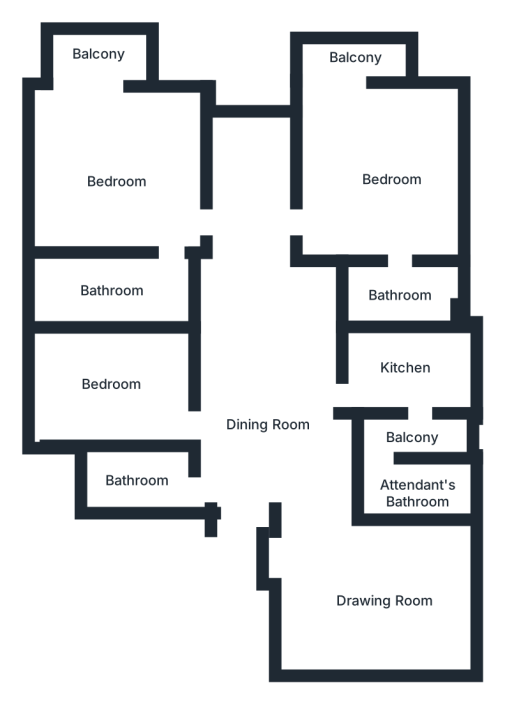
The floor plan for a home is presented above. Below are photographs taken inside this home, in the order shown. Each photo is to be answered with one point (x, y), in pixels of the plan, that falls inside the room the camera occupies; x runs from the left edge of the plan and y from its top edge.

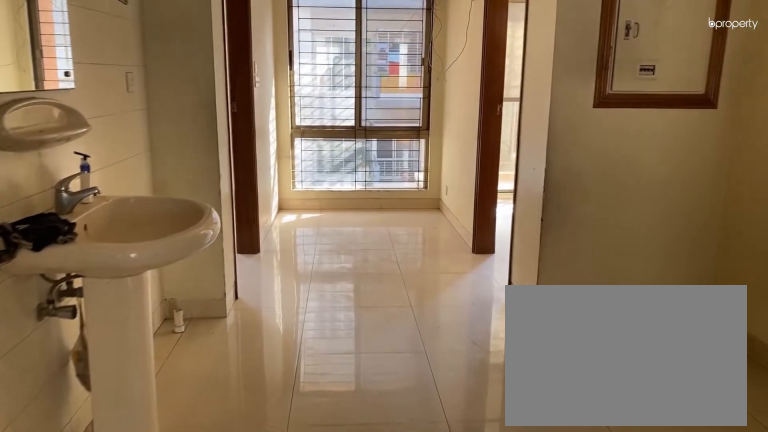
(246, 285)
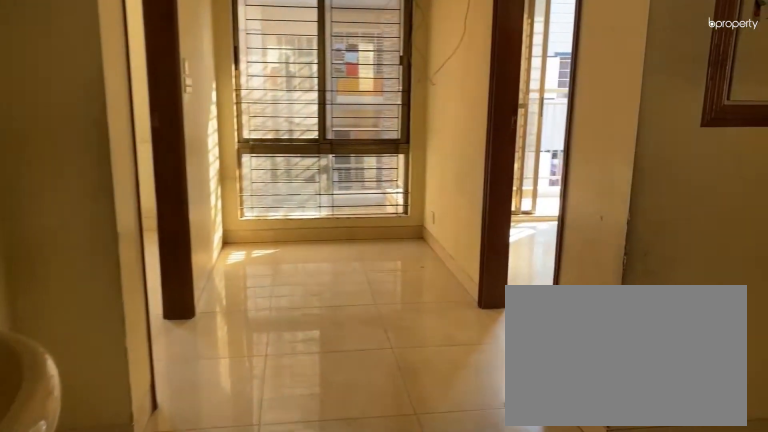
(246, 285)
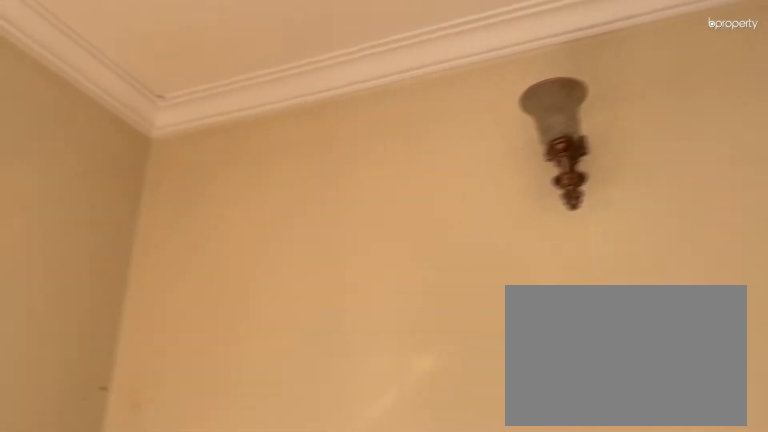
(372, 598)
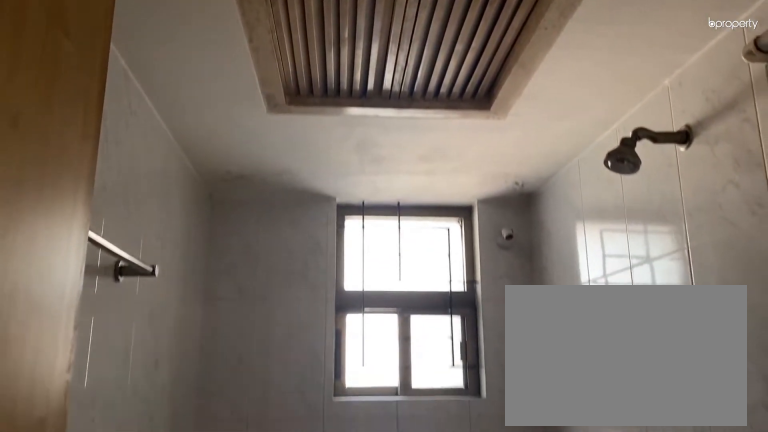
(135, 477)
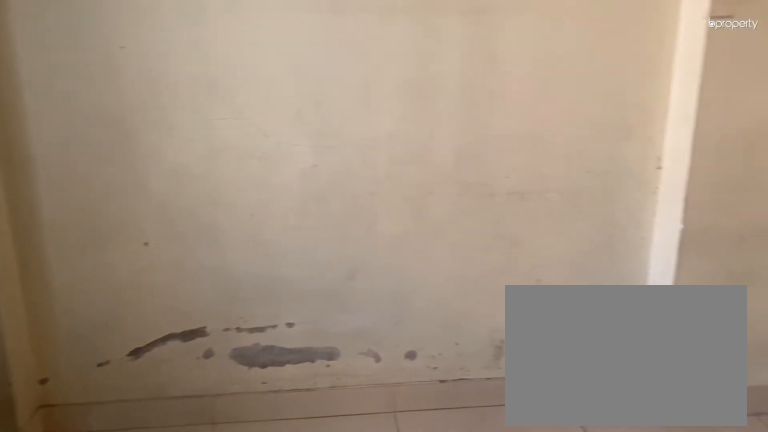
(110, 376)
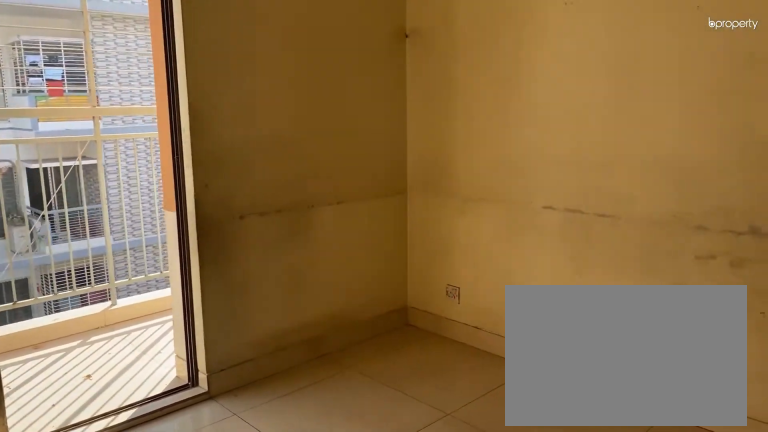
(120, 182)
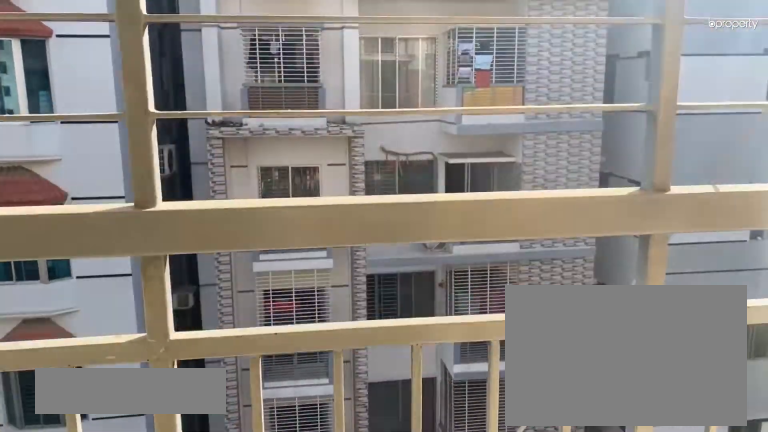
(100, 56)
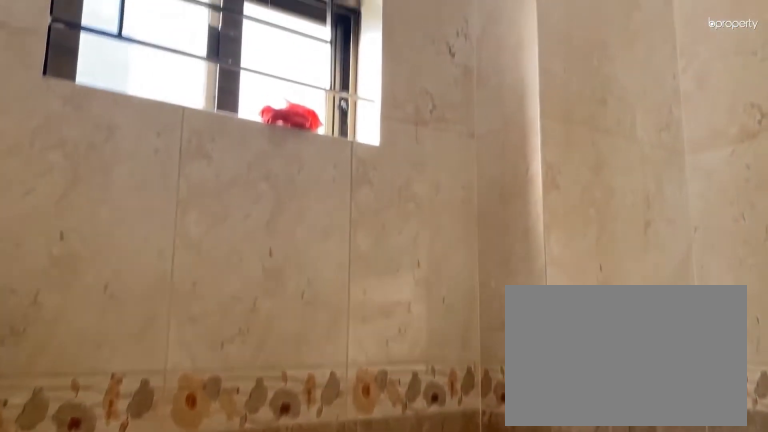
(397, 290)
